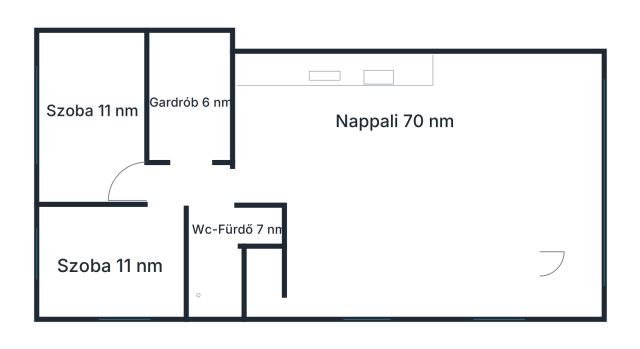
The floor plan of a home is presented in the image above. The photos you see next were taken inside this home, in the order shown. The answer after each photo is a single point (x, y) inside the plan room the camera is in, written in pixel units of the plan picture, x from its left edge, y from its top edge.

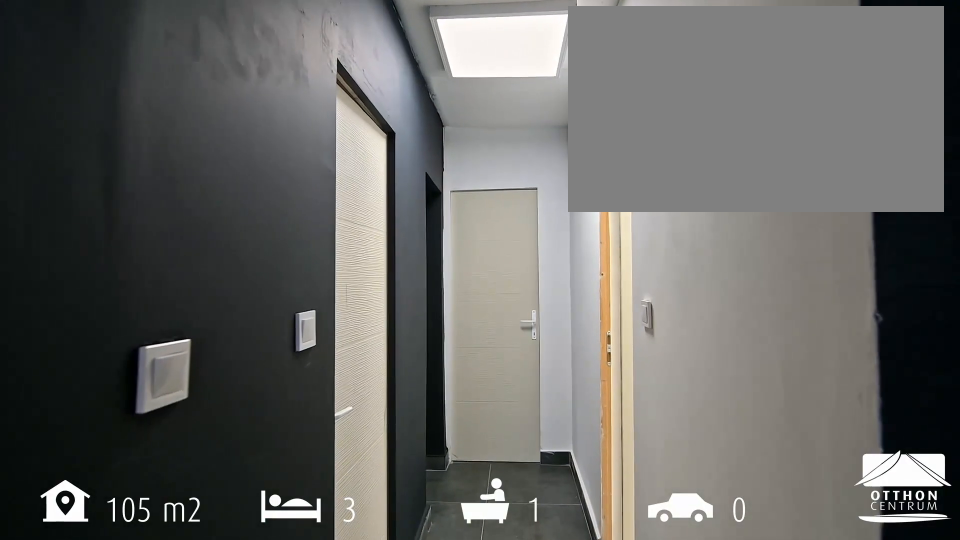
(189, 184)
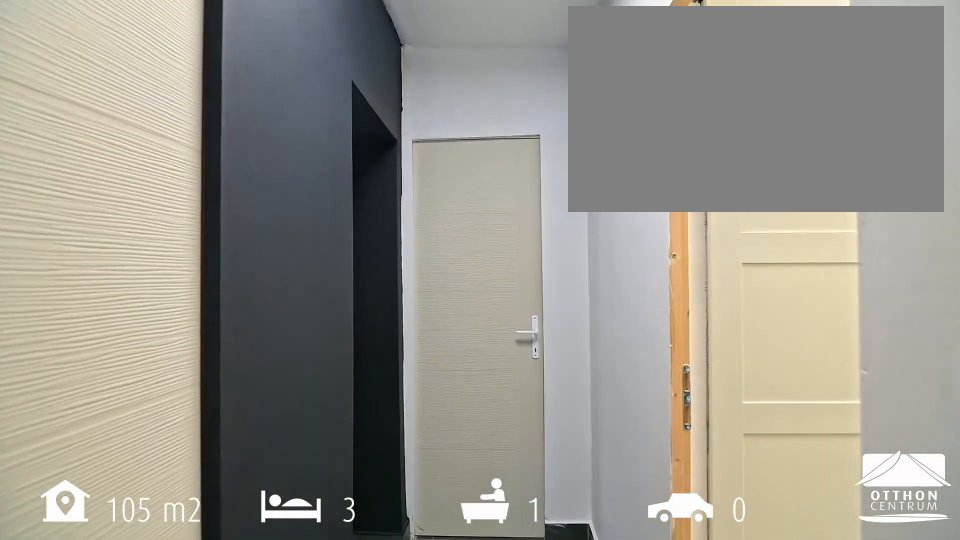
(189, 183)
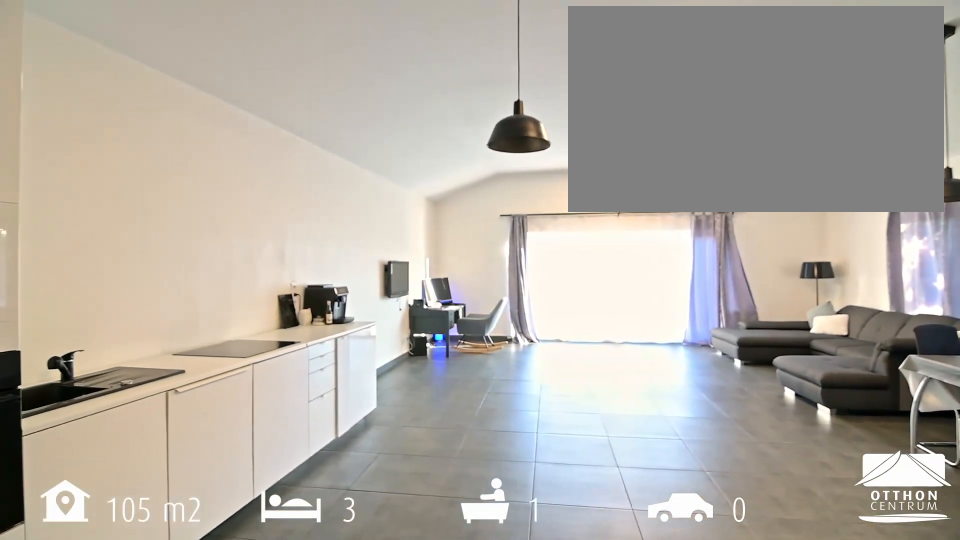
(418, 190)
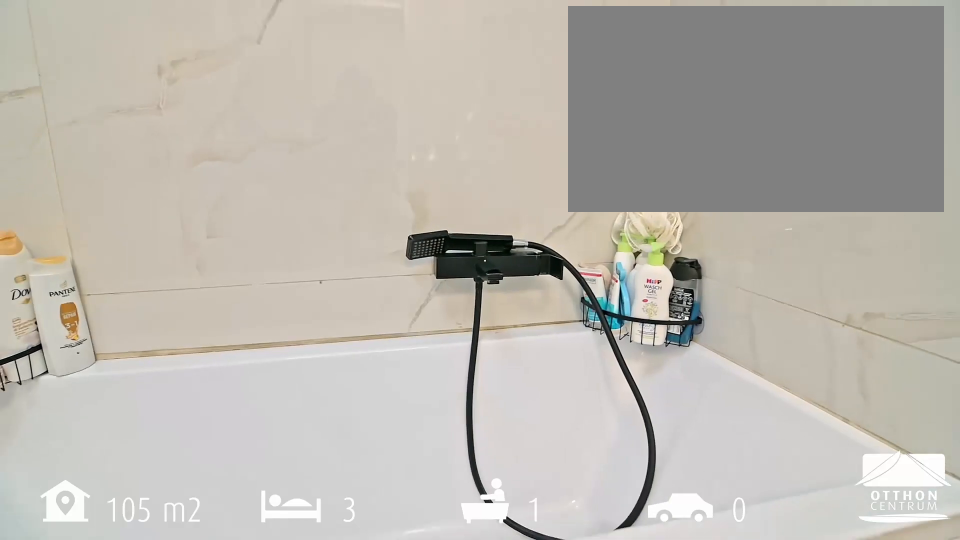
(213, 252)
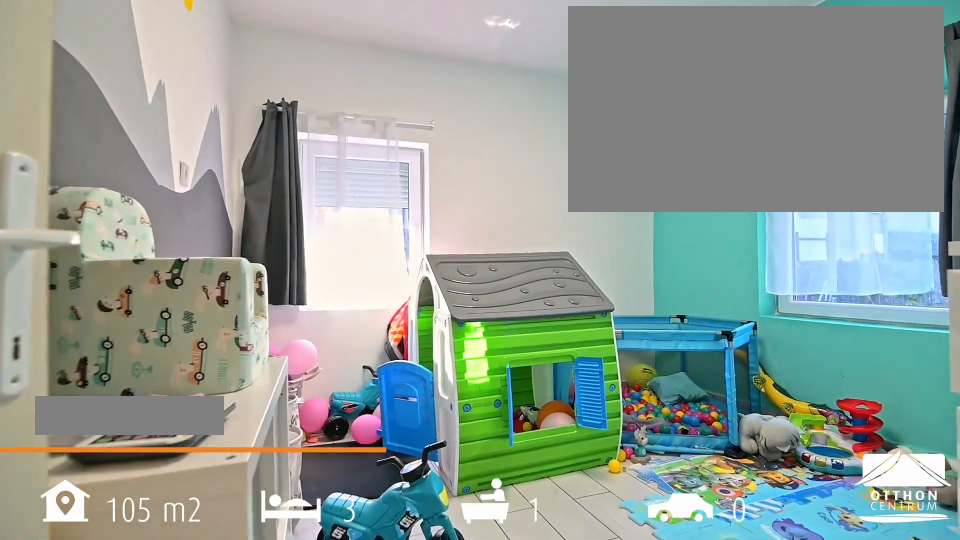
(110, 267)
